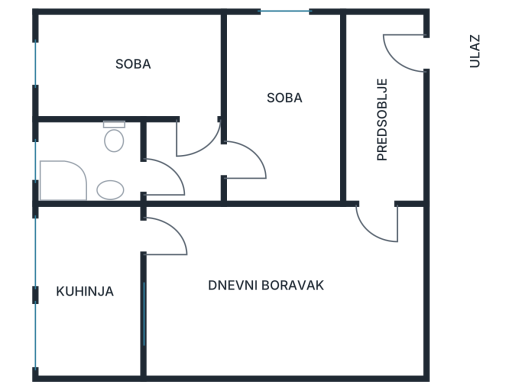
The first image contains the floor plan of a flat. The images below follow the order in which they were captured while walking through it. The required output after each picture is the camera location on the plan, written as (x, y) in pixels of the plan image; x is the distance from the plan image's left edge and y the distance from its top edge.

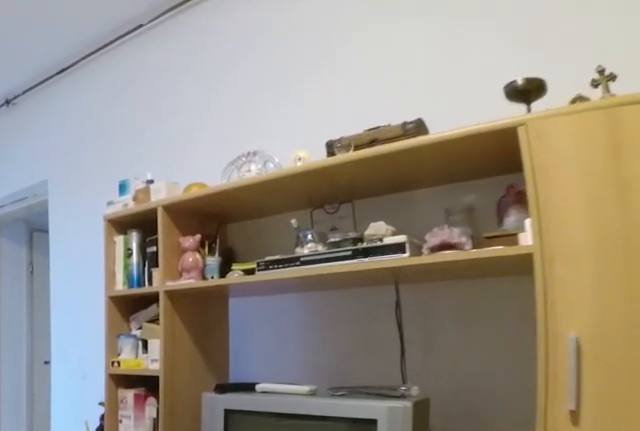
(339, 328)
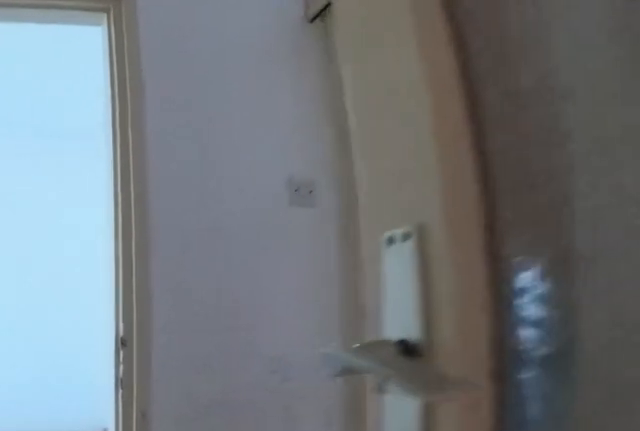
(189, 191)
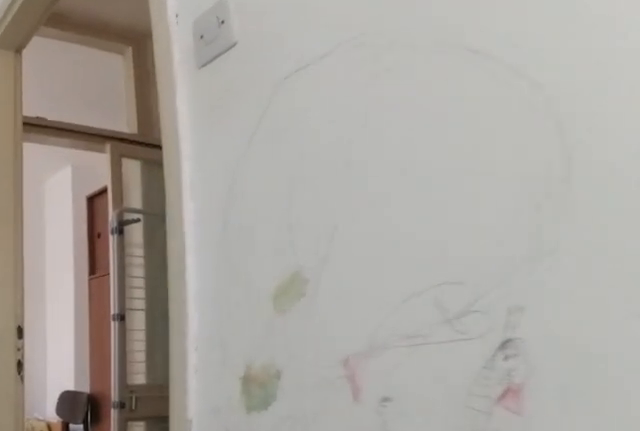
(142, 69)
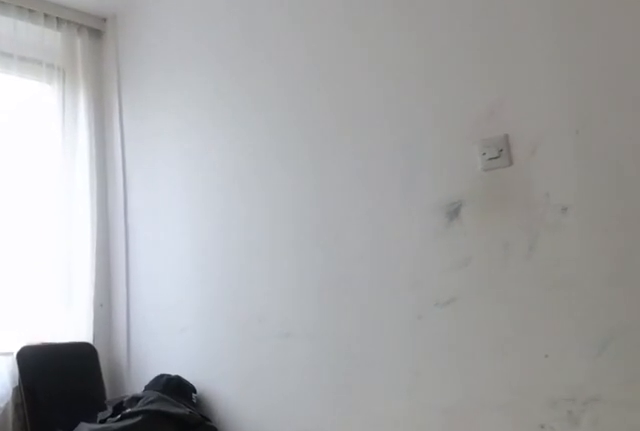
(264, 145)
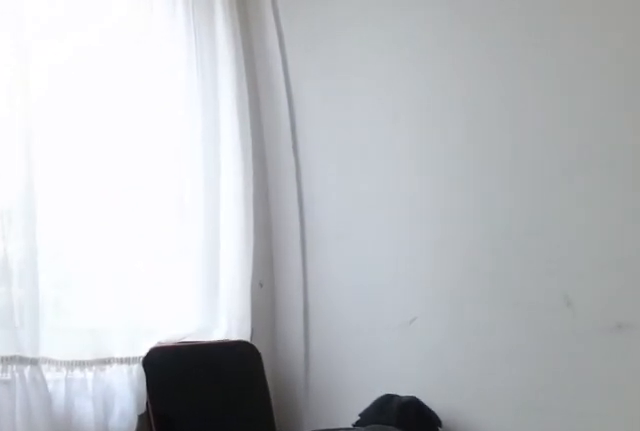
(269, 106)
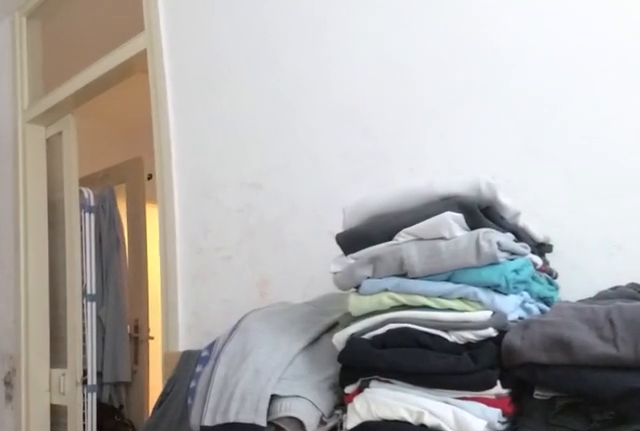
(284, 35)
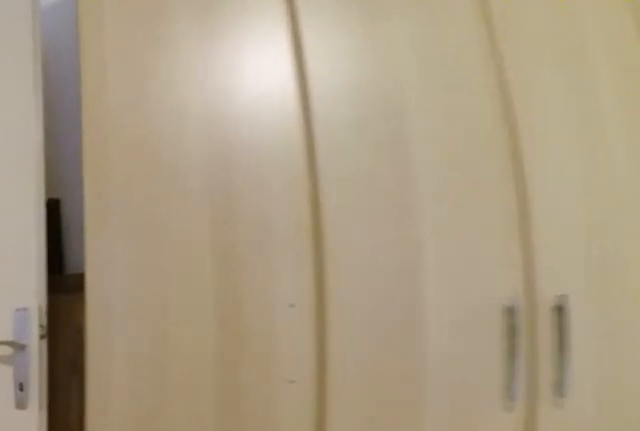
(336, 269)
